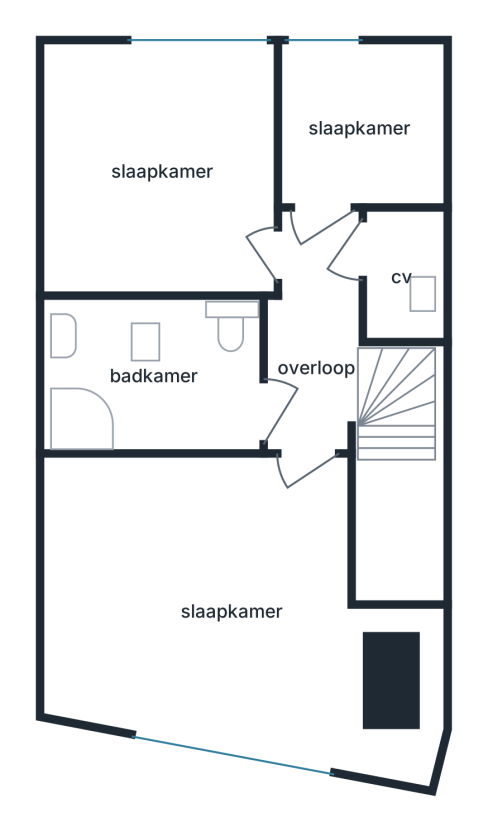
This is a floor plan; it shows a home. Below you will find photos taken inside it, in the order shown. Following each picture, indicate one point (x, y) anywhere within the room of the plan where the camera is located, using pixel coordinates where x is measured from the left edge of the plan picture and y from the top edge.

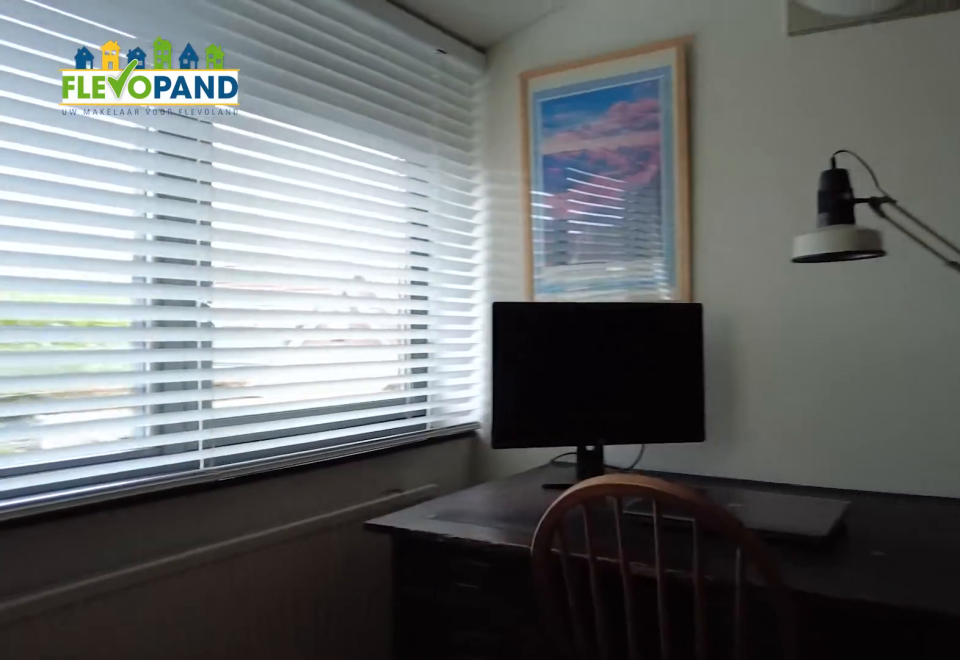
(72, 171)
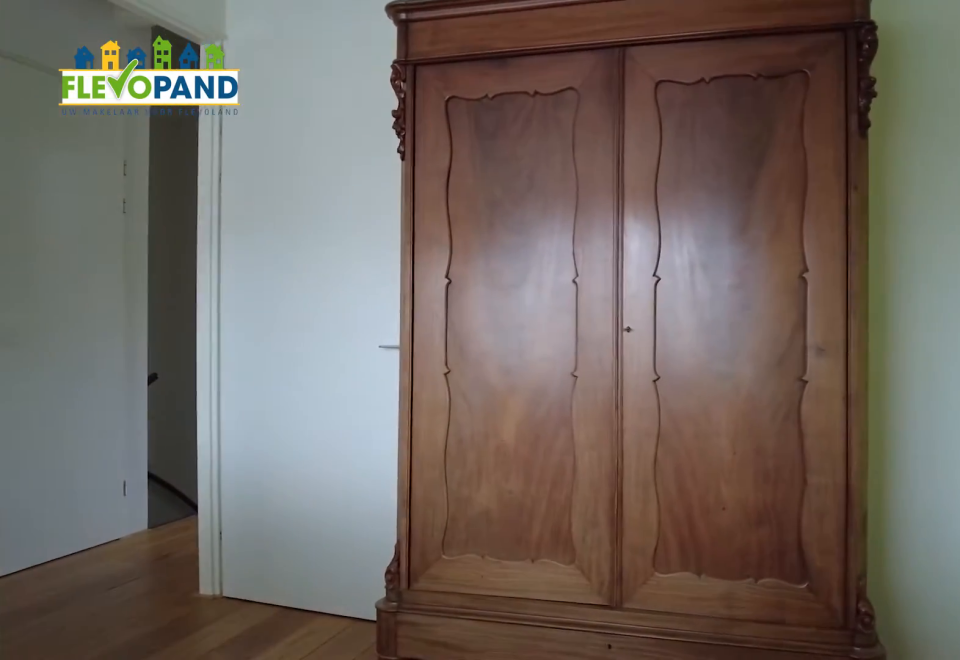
(72, 171)
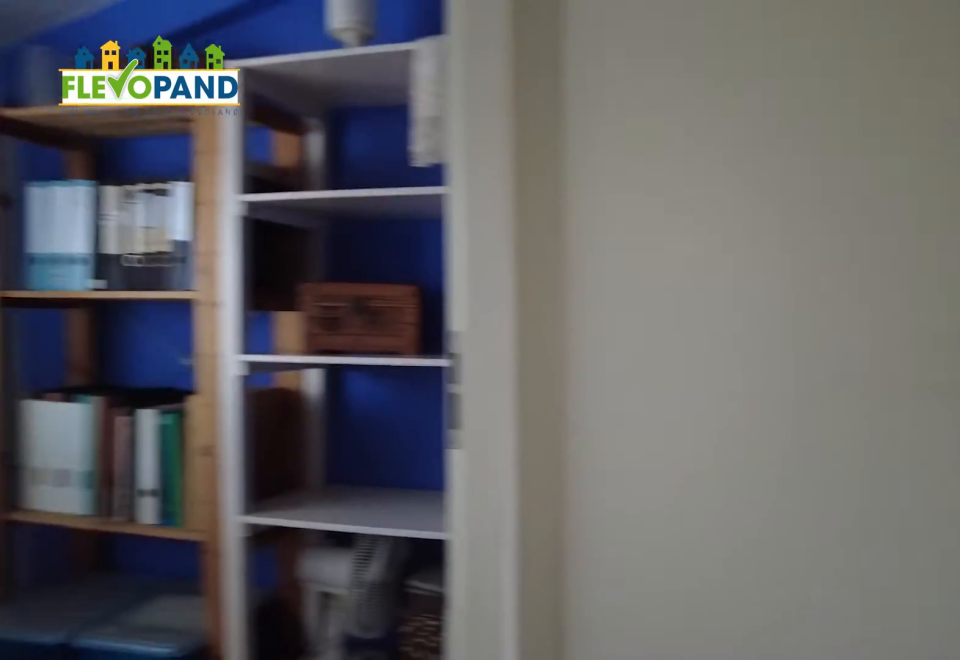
(314, 331)
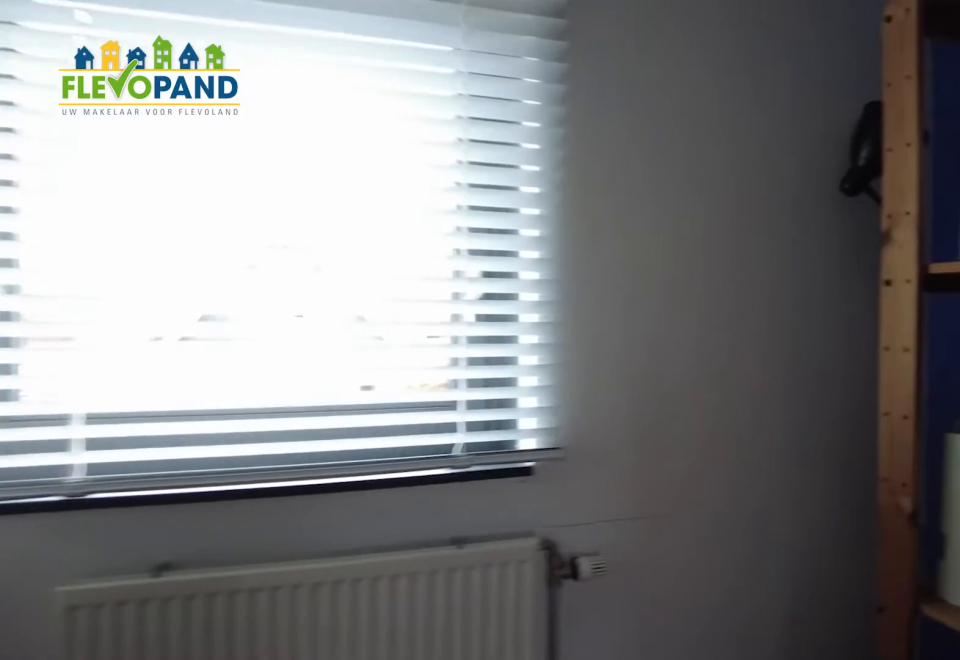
(357, 126)
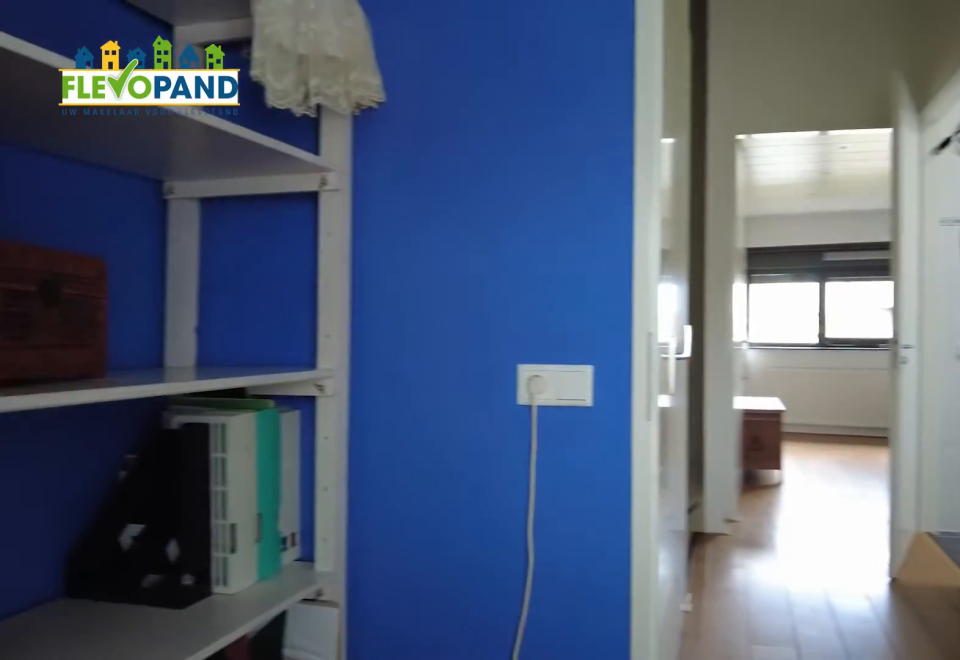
(357, 126)
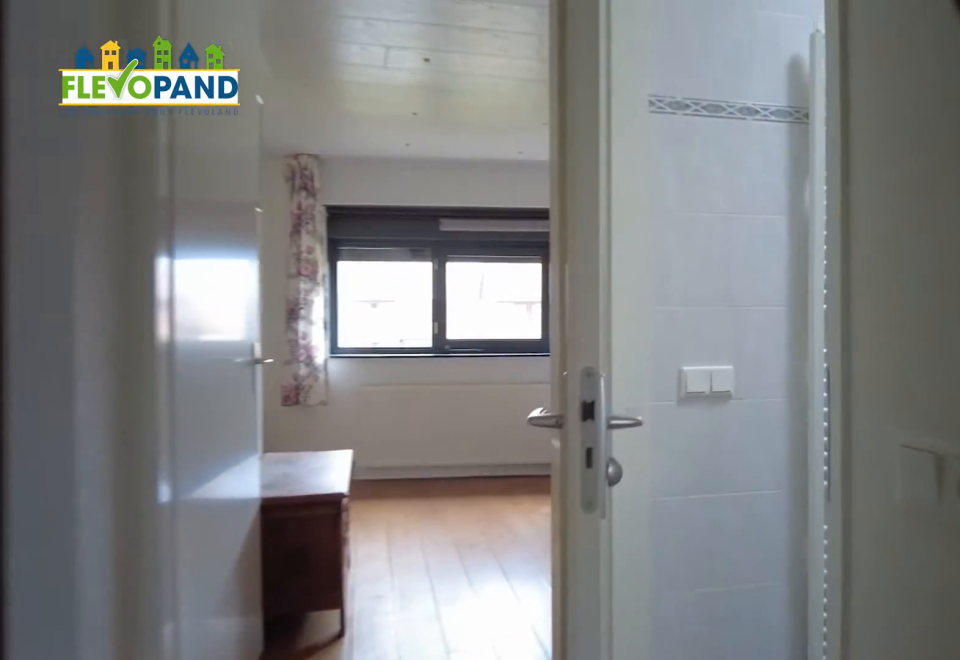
(313, 330)
